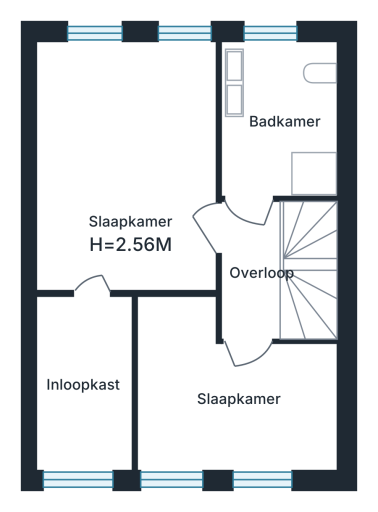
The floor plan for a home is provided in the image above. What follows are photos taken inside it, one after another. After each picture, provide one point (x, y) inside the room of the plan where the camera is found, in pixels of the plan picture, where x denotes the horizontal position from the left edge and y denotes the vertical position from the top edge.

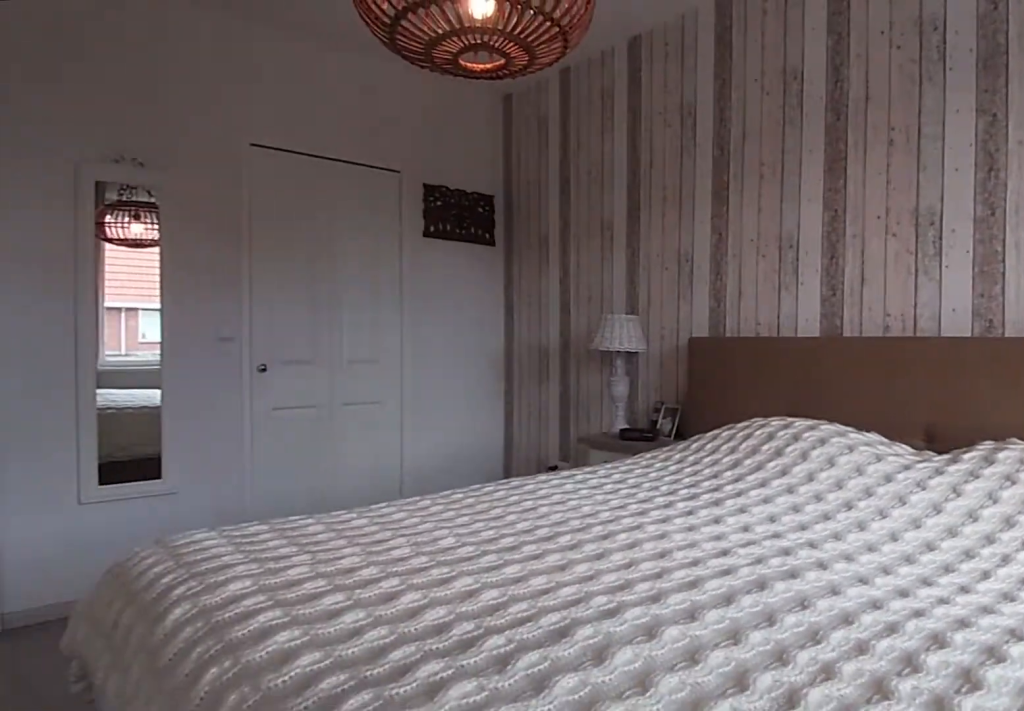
(127, 167)
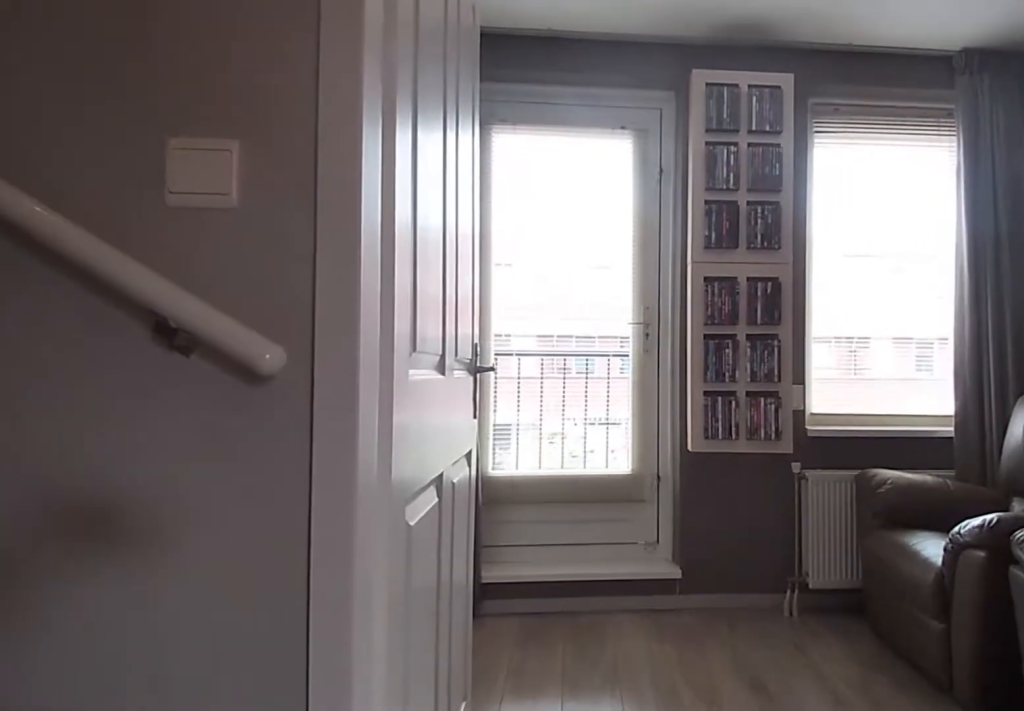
(250, 273)
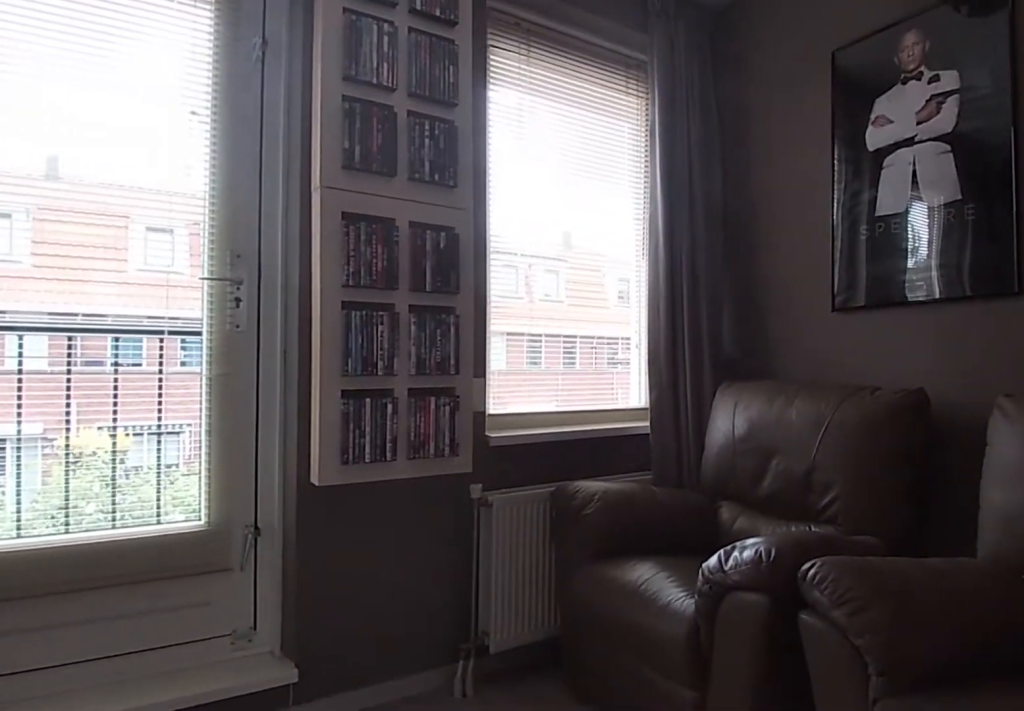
(246, 454)
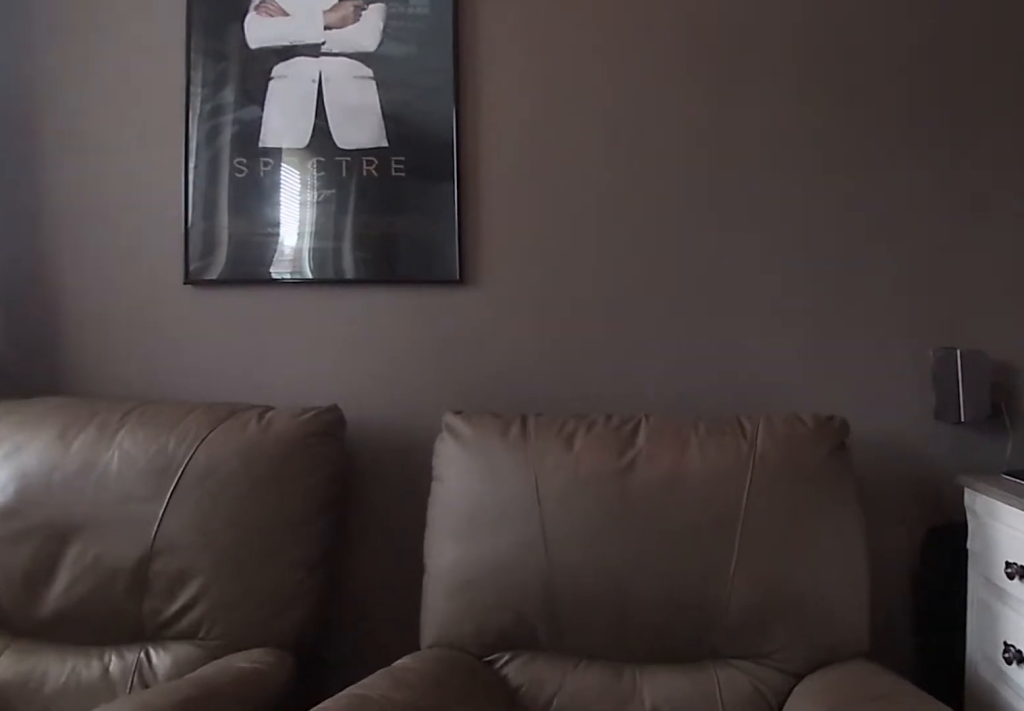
(246, 454)
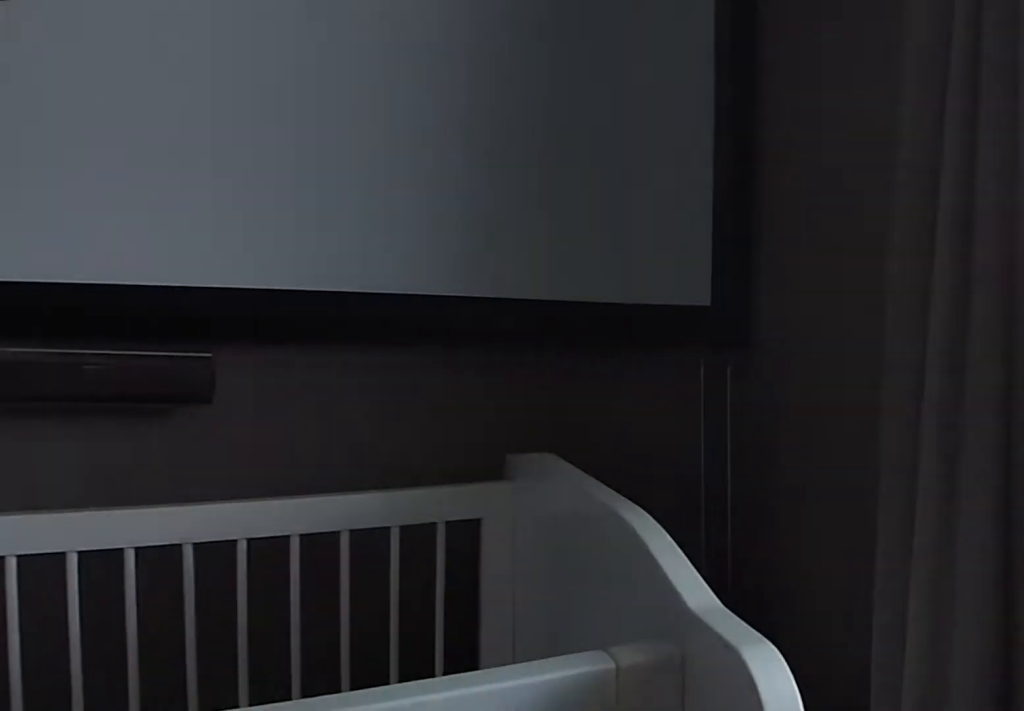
(246, 454)
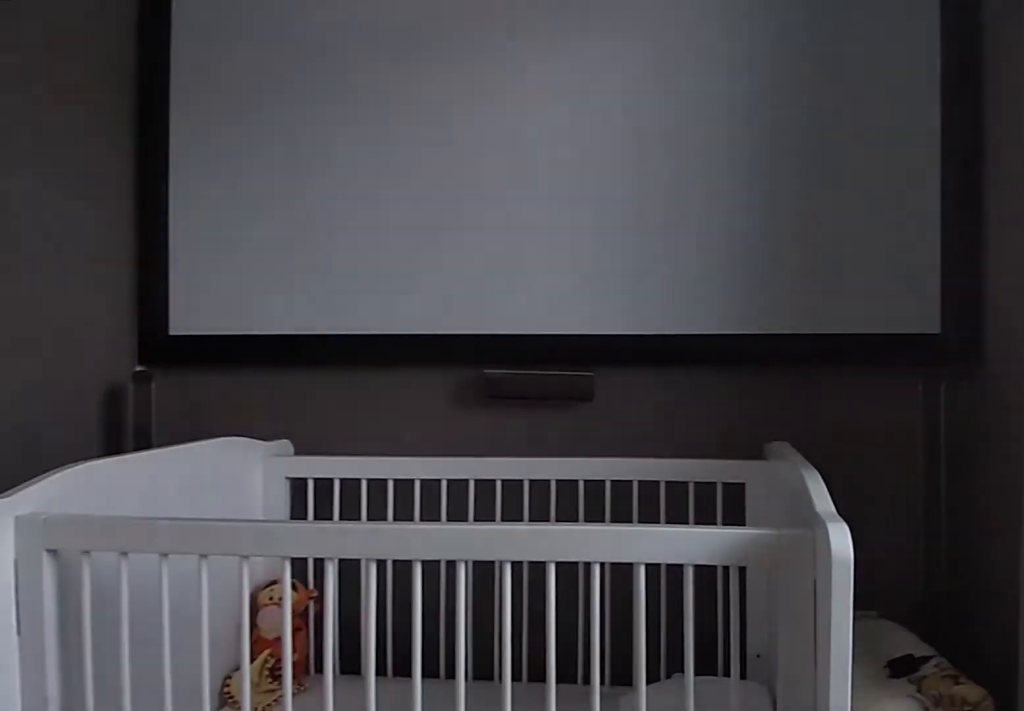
(246, 454)
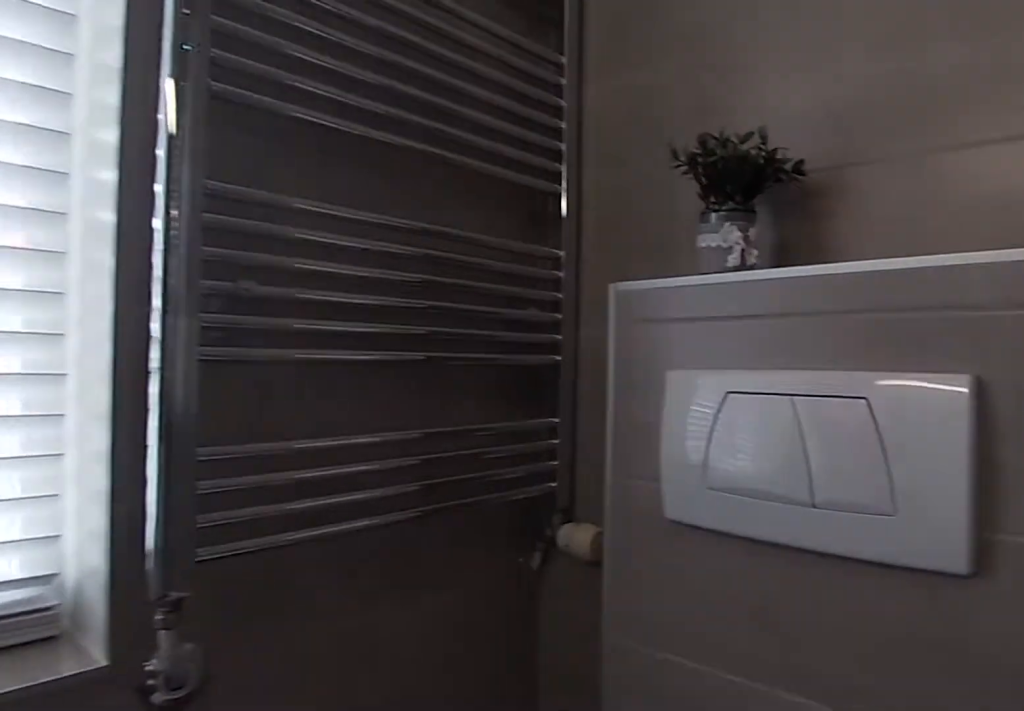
(279, 118)
